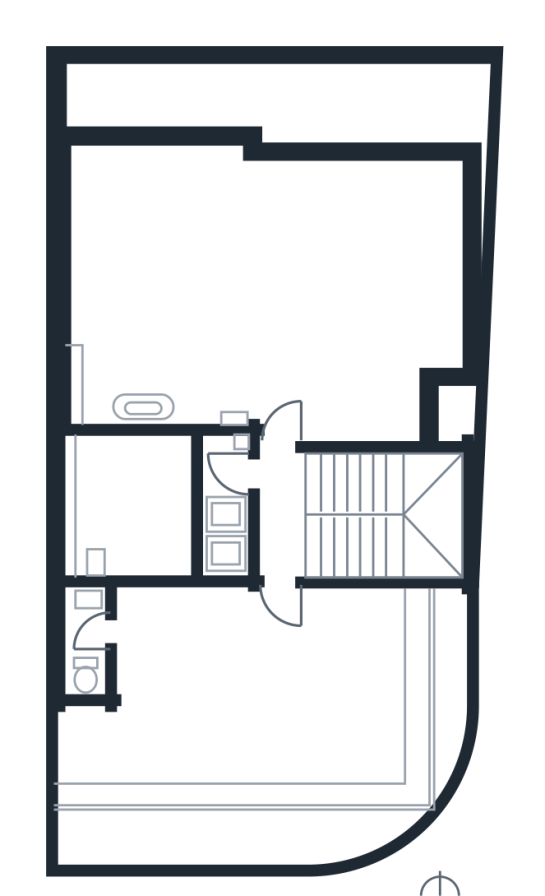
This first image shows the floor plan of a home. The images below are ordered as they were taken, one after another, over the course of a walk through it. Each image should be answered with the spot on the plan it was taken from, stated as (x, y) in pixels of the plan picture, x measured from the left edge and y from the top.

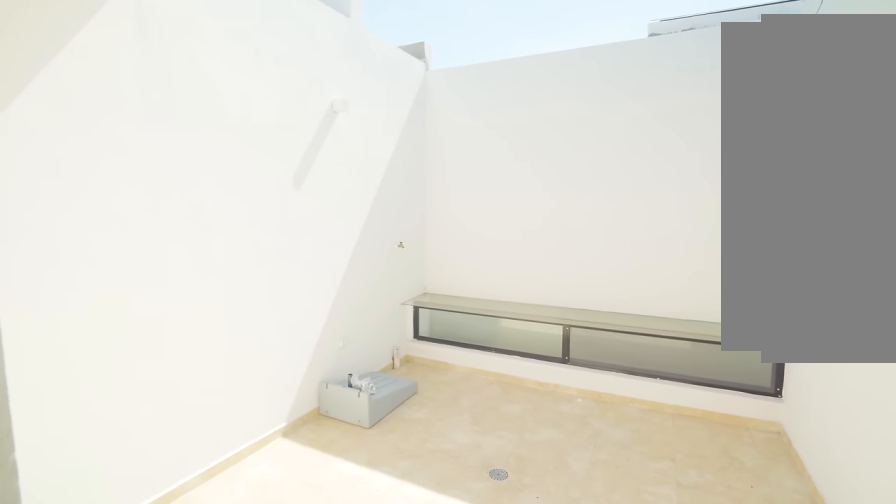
(253, 486)
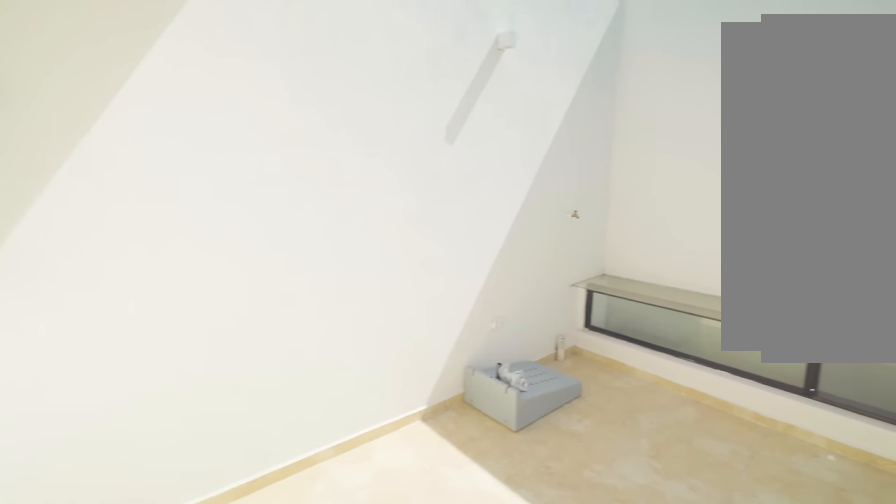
(246, 483)
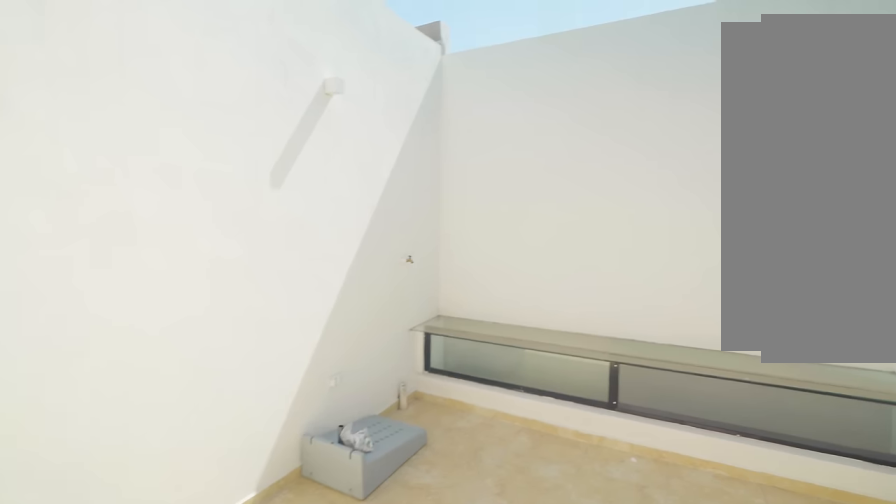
(244, 480)
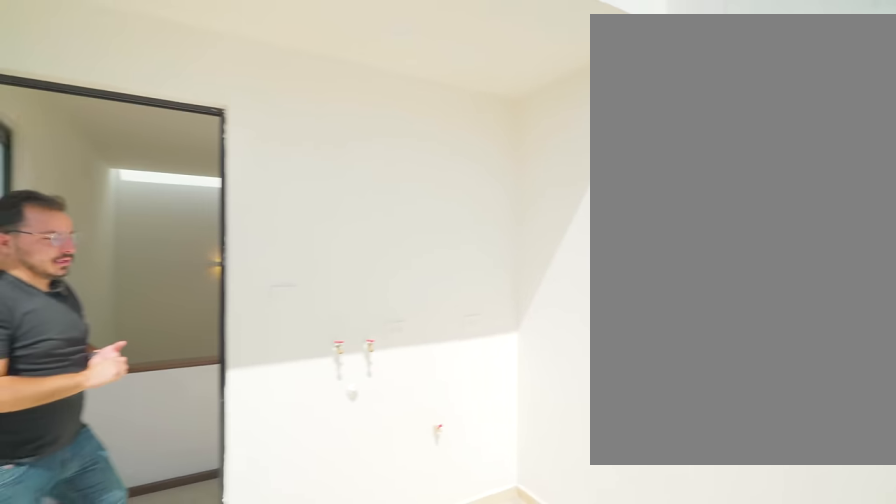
(204, 470)
